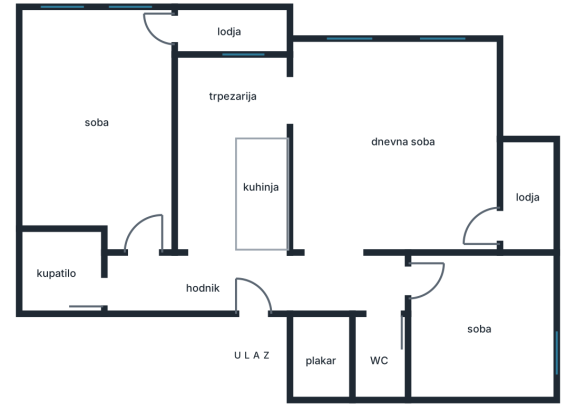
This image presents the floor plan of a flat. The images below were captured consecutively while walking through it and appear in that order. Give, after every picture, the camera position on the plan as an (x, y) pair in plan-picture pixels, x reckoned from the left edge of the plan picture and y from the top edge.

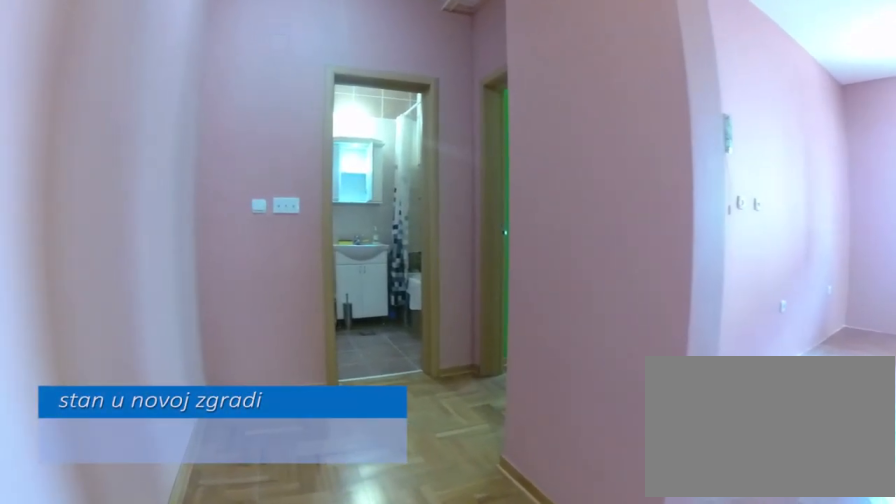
(226, 284)
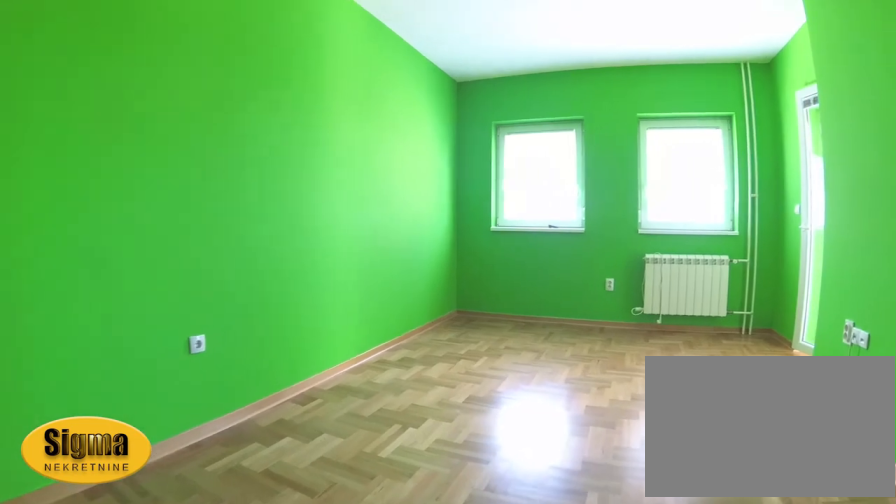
(106, 194)
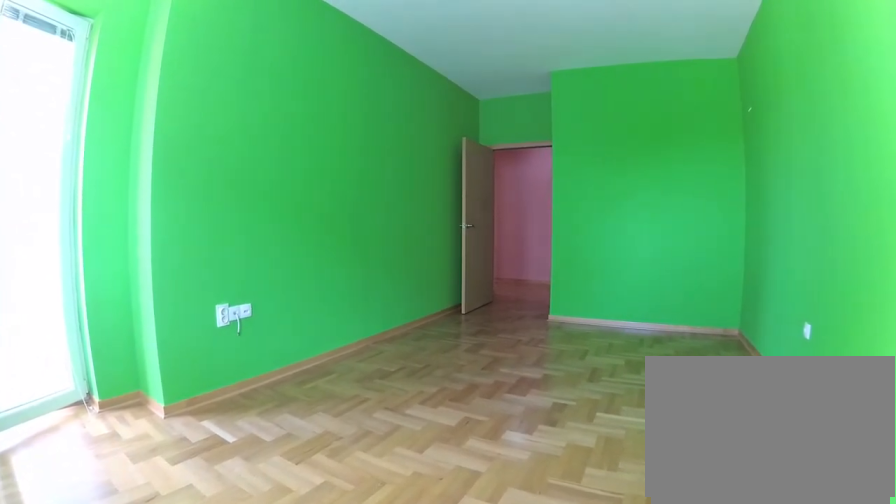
(49, 36)
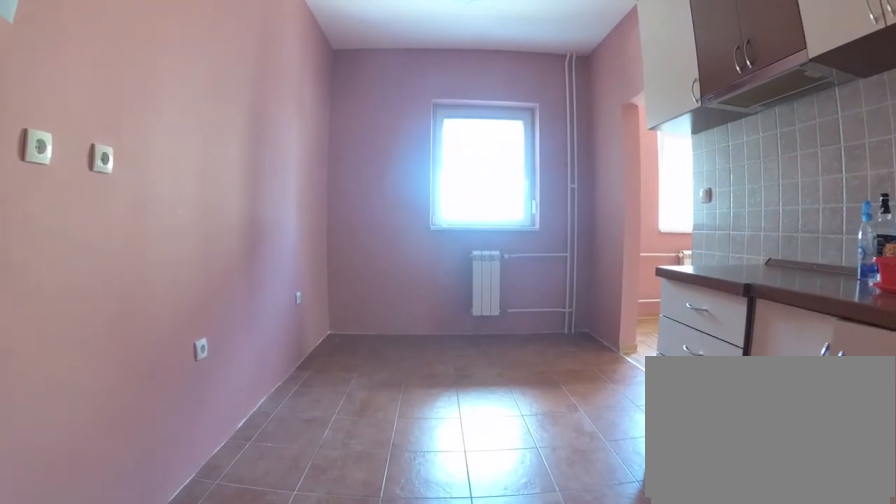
(208, 236)
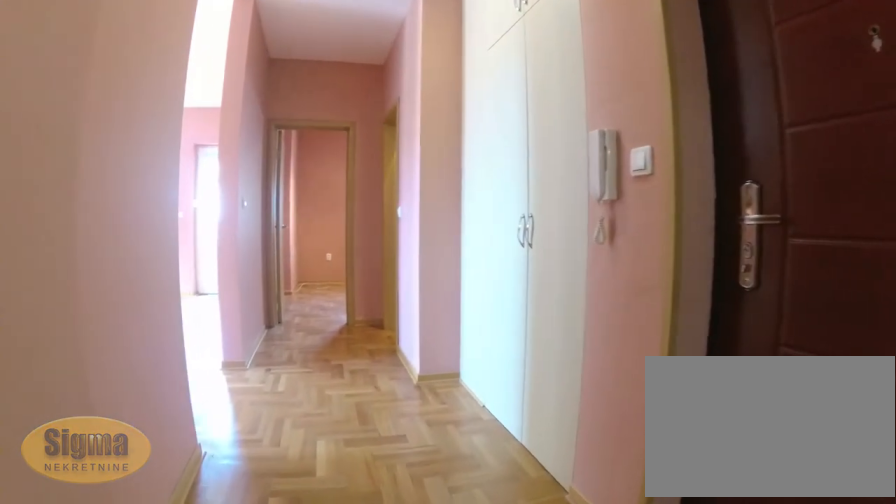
(206, 282)
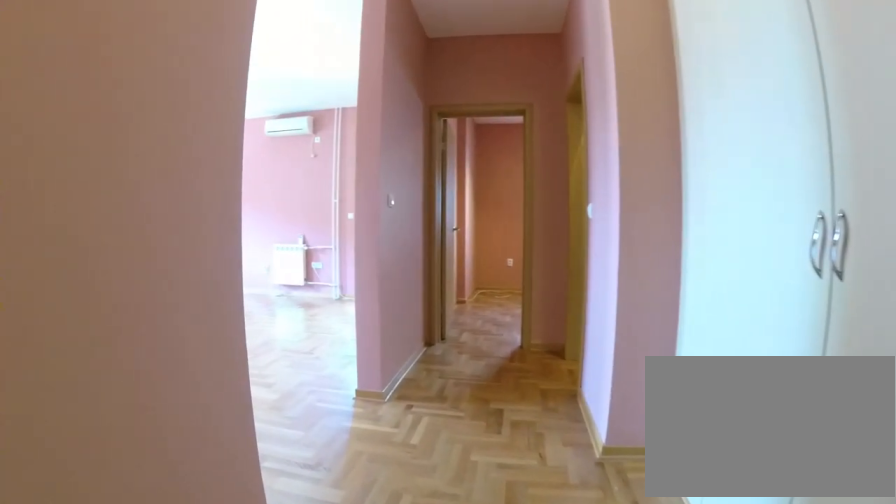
(237, 284)
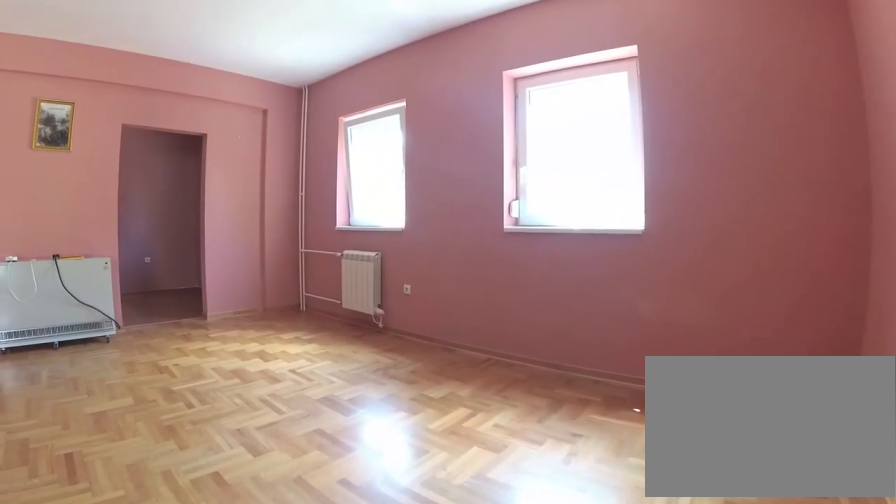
(486, 176)
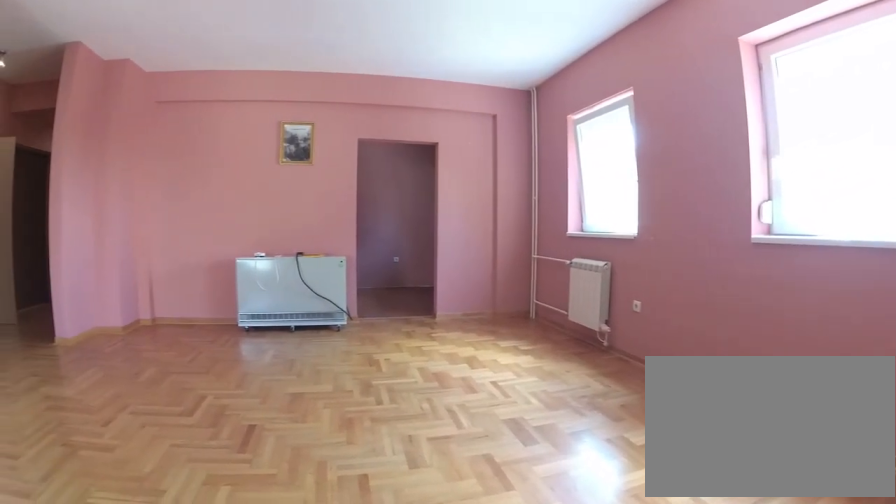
(483, 142)
